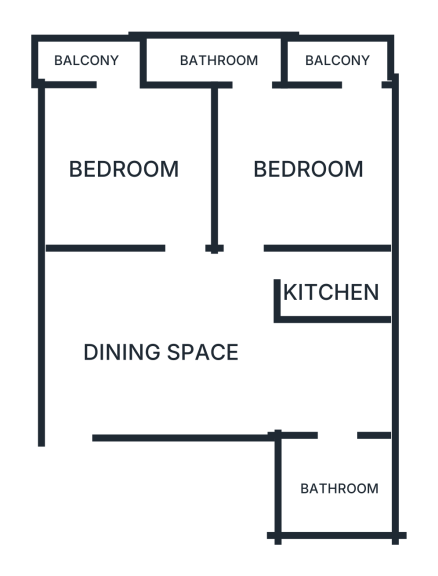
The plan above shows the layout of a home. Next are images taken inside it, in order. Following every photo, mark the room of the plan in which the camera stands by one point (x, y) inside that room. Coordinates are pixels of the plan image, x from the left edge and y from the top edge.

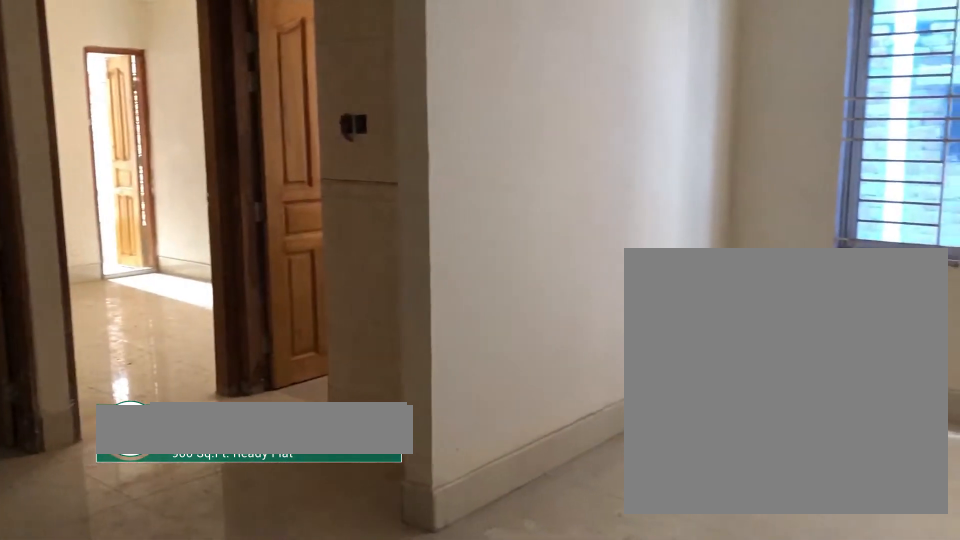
(153, 357)
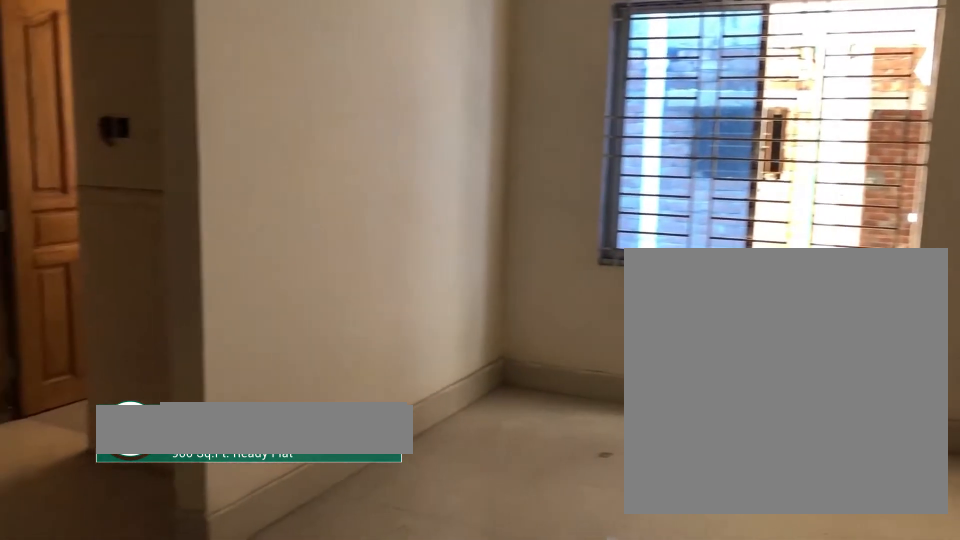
(153, 357)
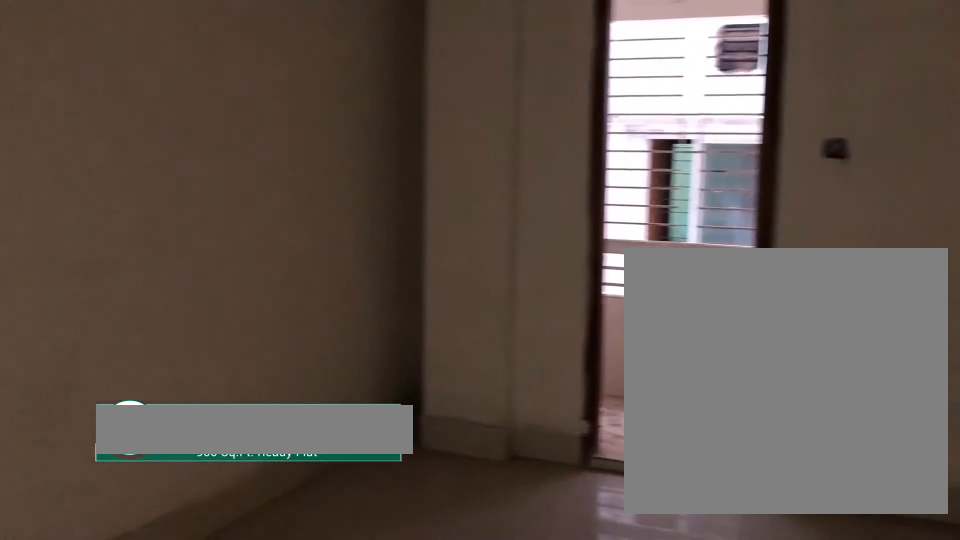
(128, 173)
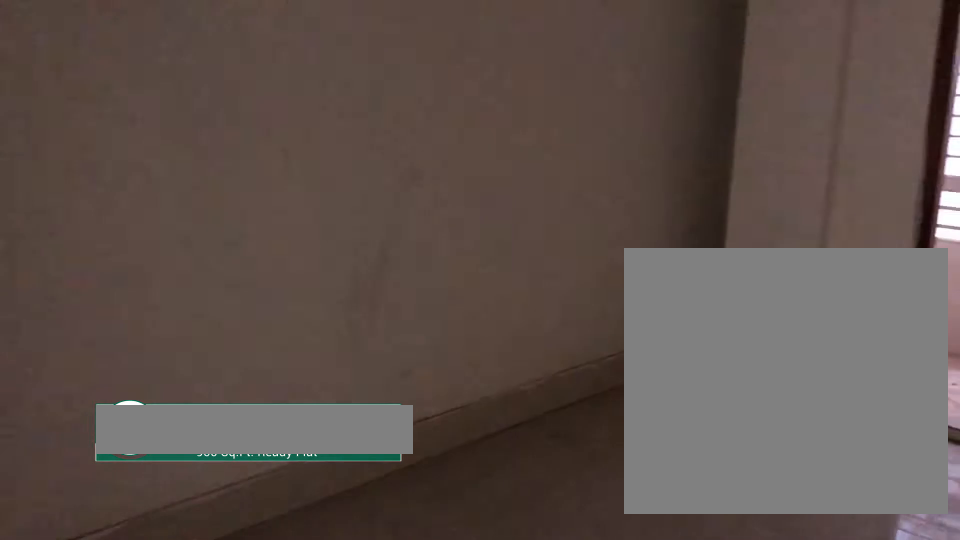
(128, 173)
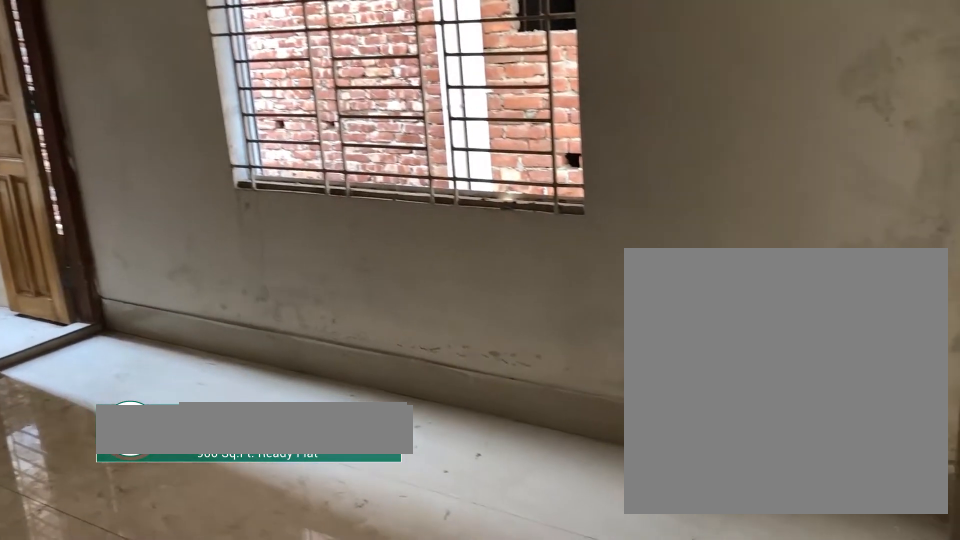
(311, 173)
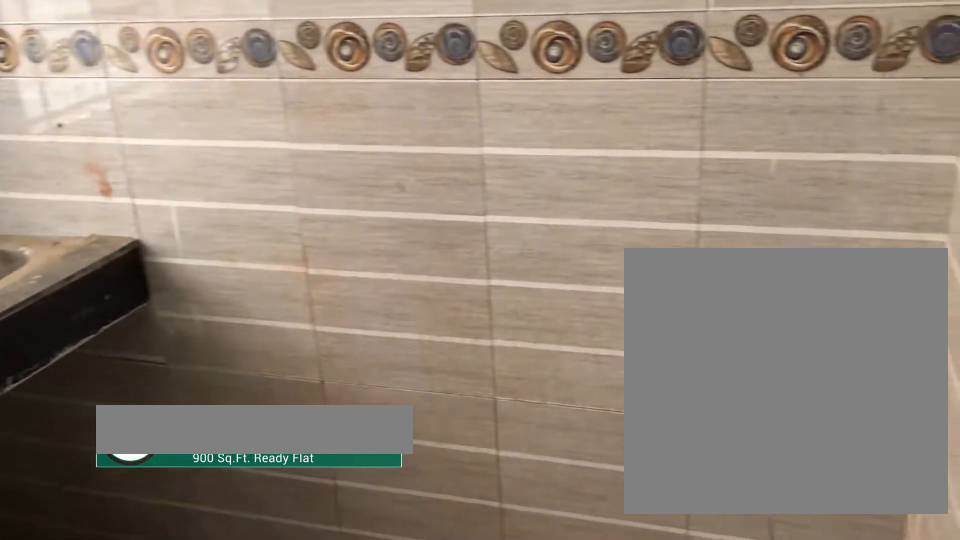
(330, 289)
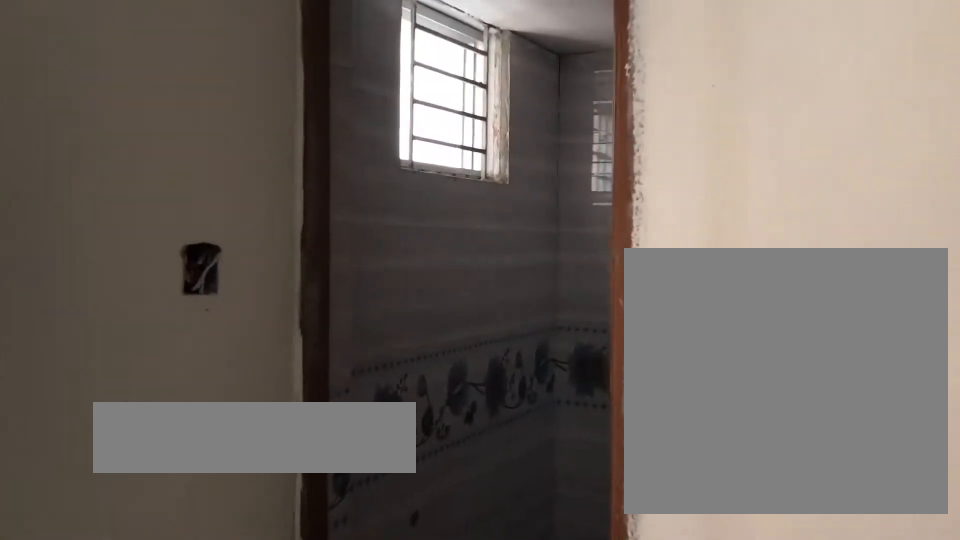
(330, 432)
